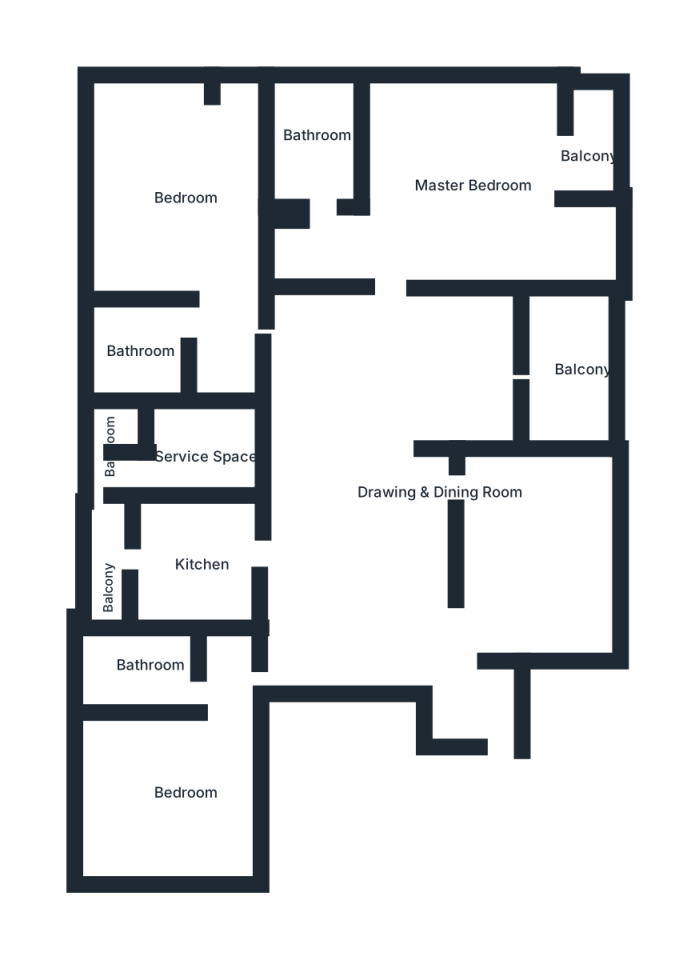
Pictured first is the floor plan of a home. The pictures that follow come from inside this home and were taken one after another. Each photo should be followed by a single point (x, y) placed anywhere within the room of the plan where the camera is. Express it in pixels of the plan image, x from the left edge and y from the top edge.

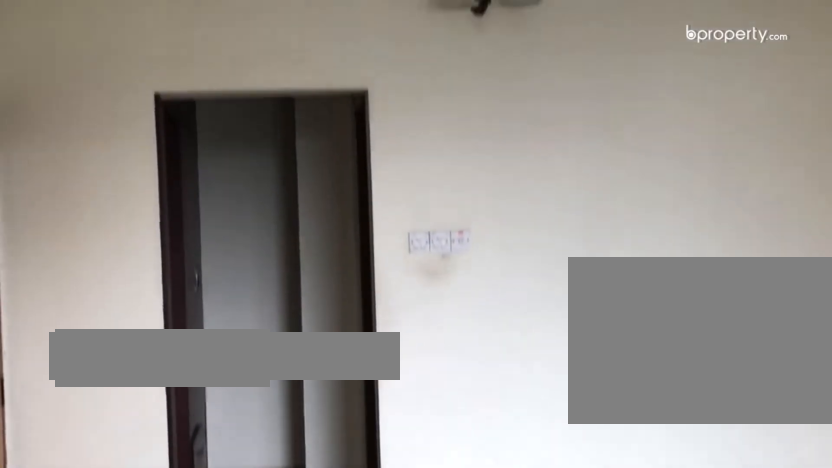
(506, 172)
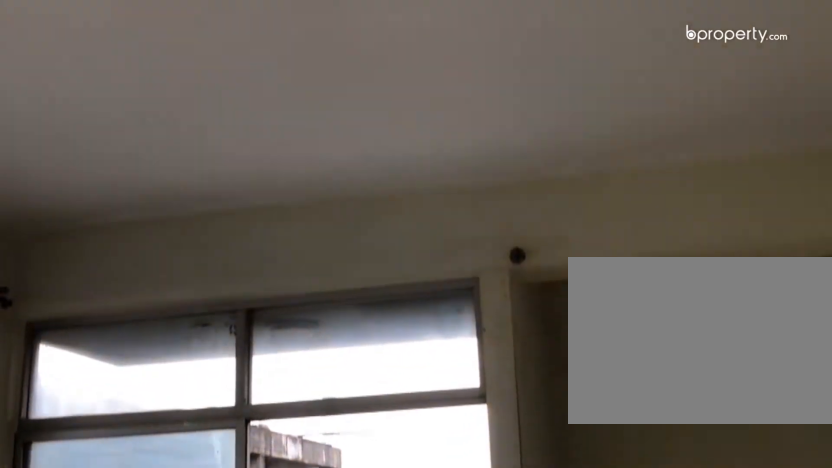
(506, 172)
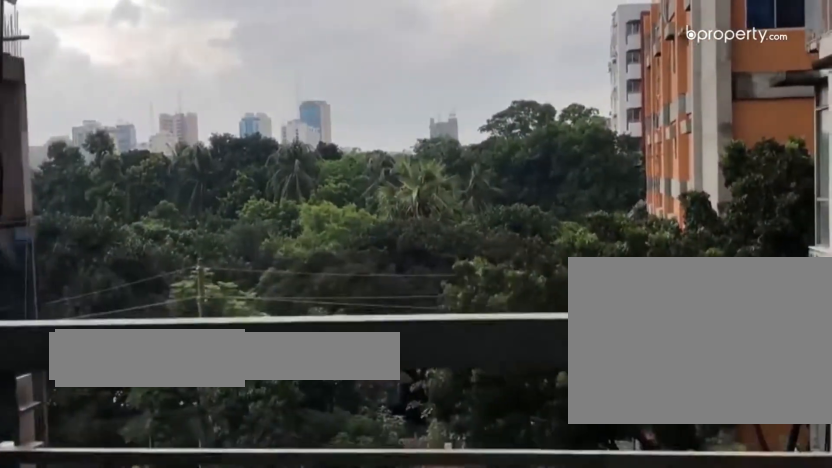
(564, 371)
